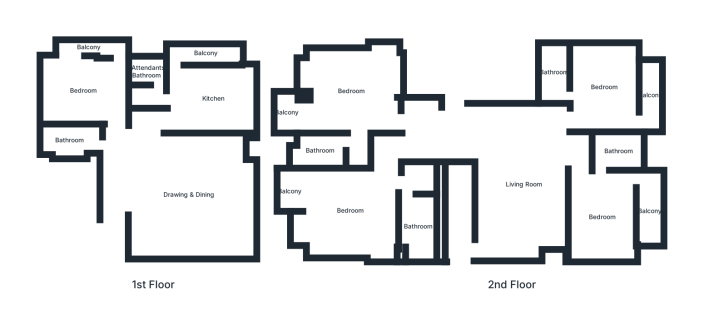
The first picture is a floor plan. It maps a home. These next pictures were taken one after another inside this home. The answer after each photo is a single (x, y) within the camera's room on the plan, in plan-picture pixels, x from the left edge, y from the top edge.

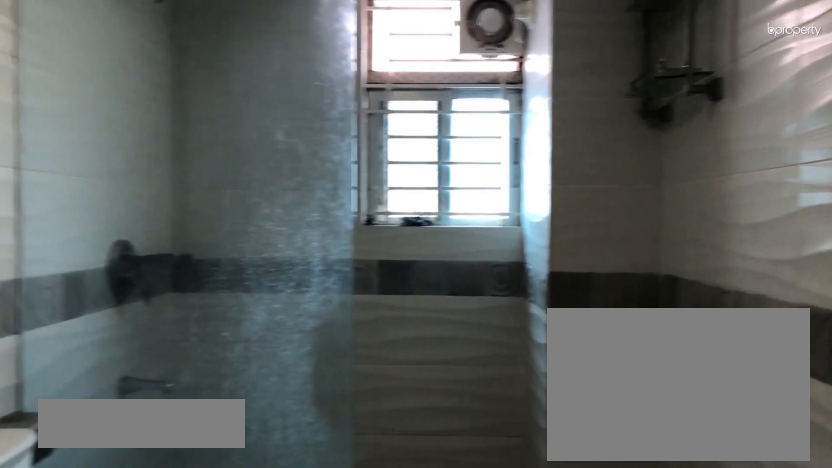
(417, 226)
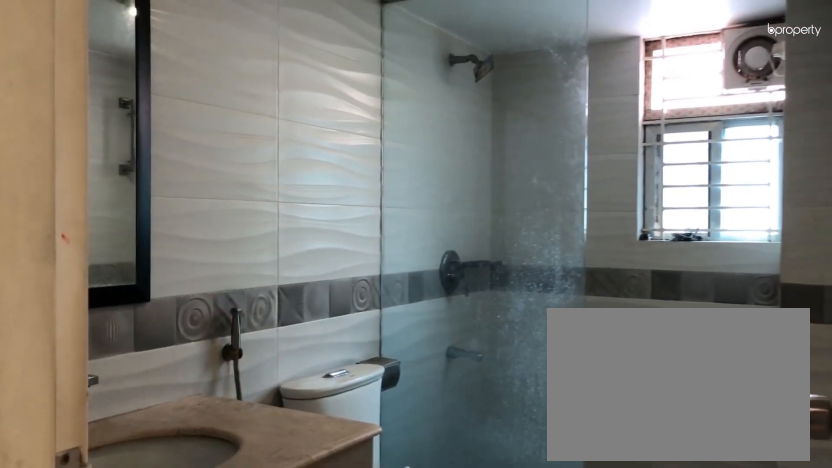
(417, 226)
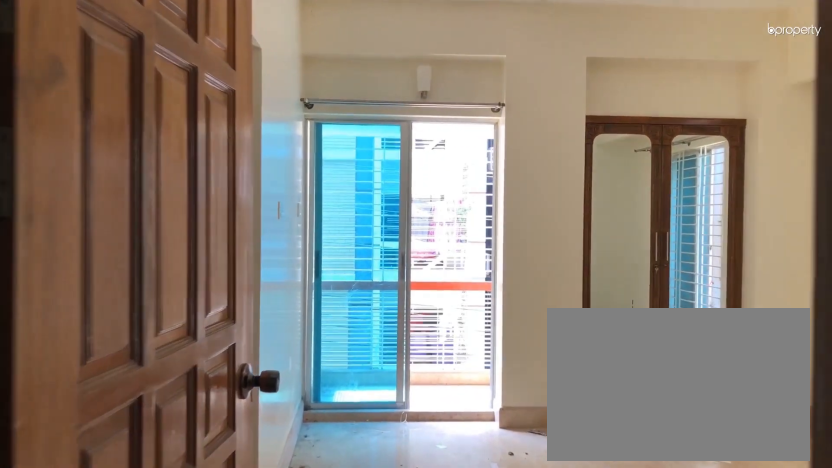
(408, 130)
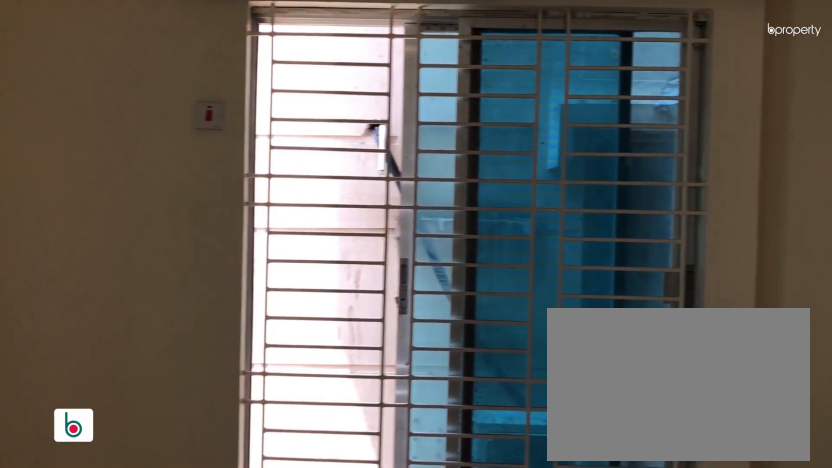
(351, 91)
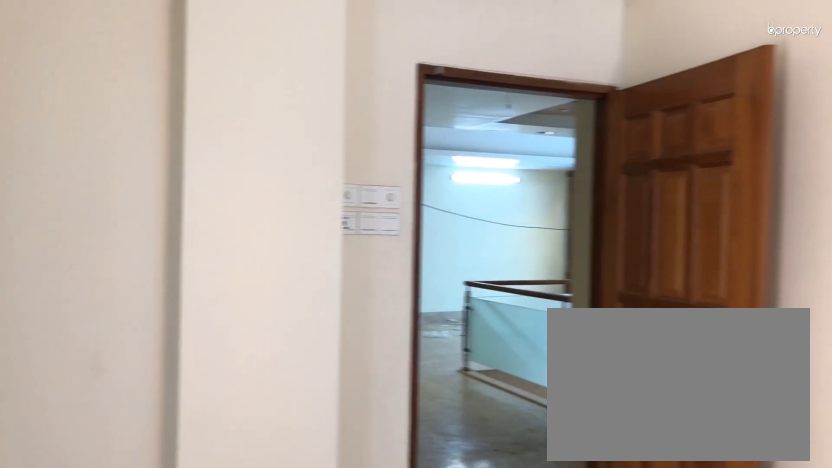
(351, 91)
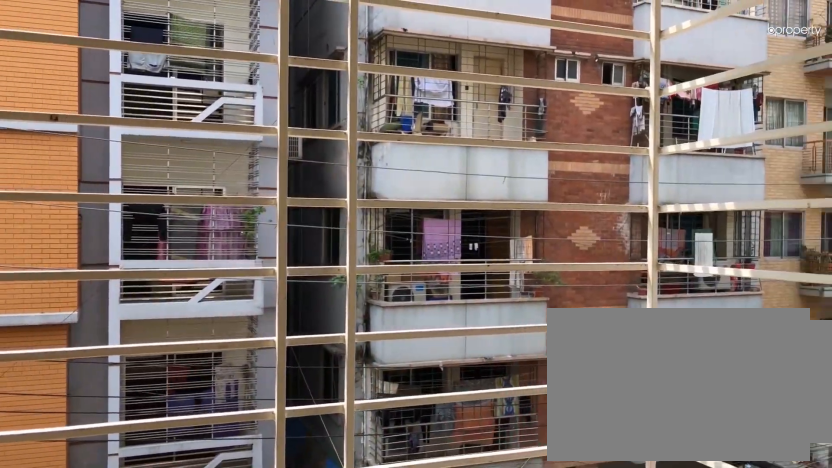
(283, 112)
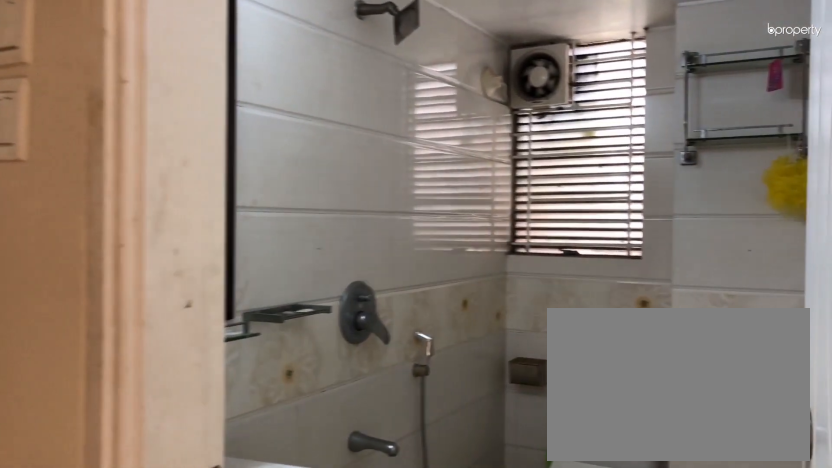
(349, 142)
